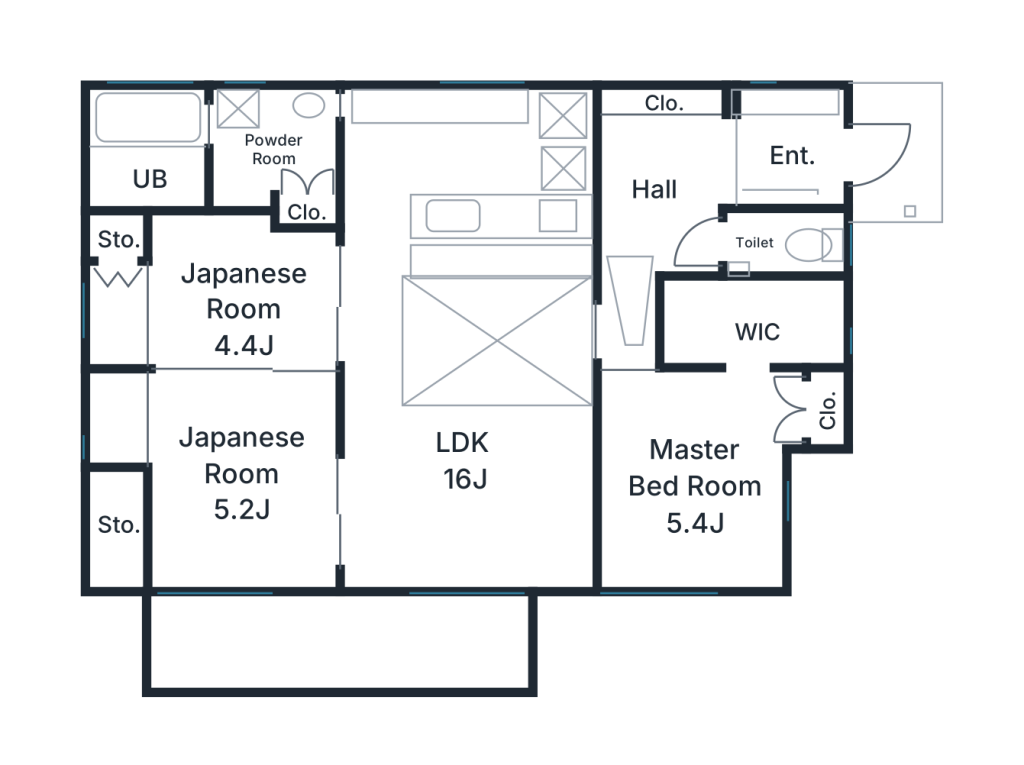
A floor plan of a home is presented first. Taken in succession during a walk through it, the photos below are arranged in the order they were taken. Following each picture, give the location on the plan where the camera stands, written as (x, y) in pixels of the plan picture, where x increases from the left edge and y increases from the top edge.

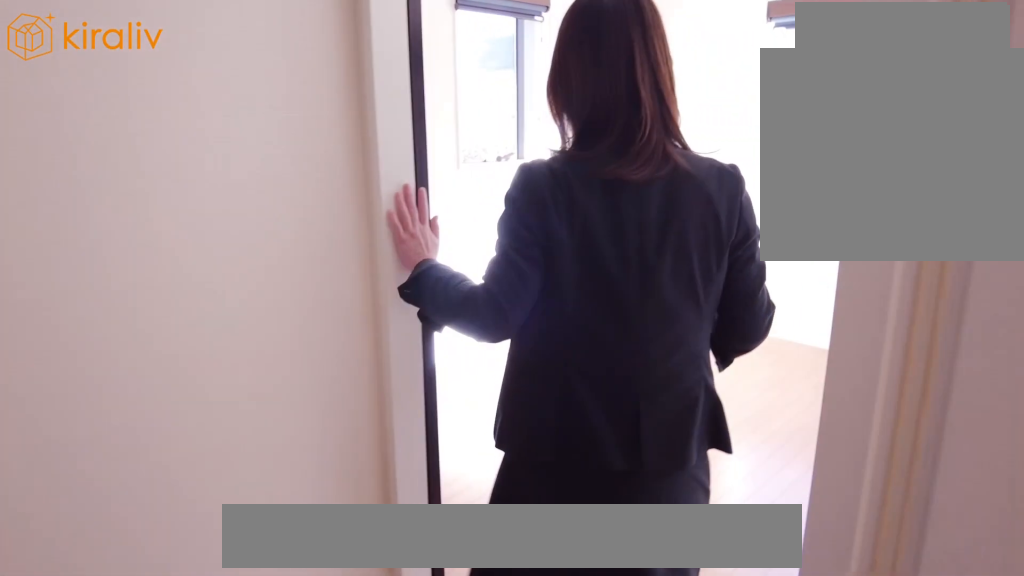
(632, 390)
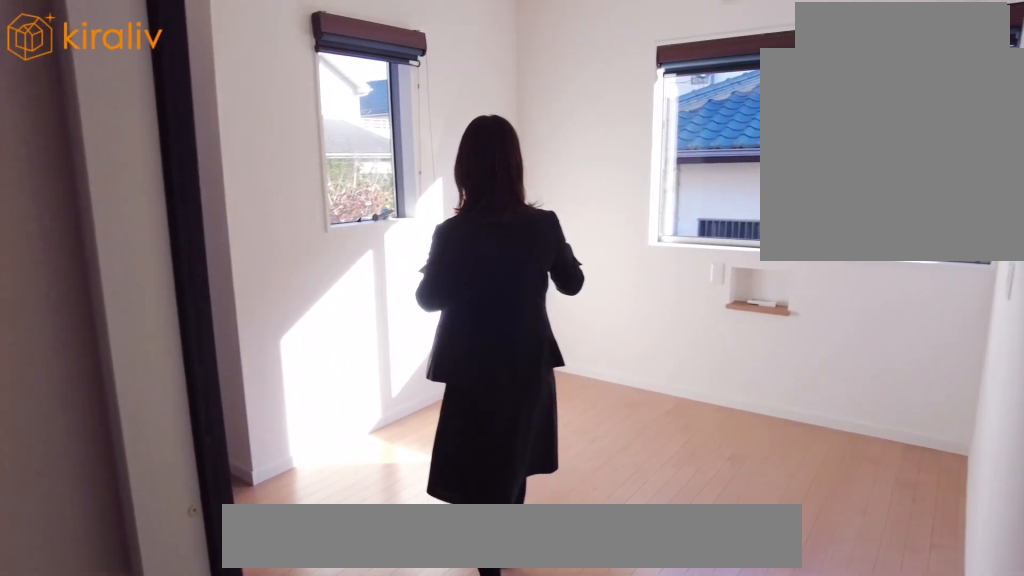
(638, 420)
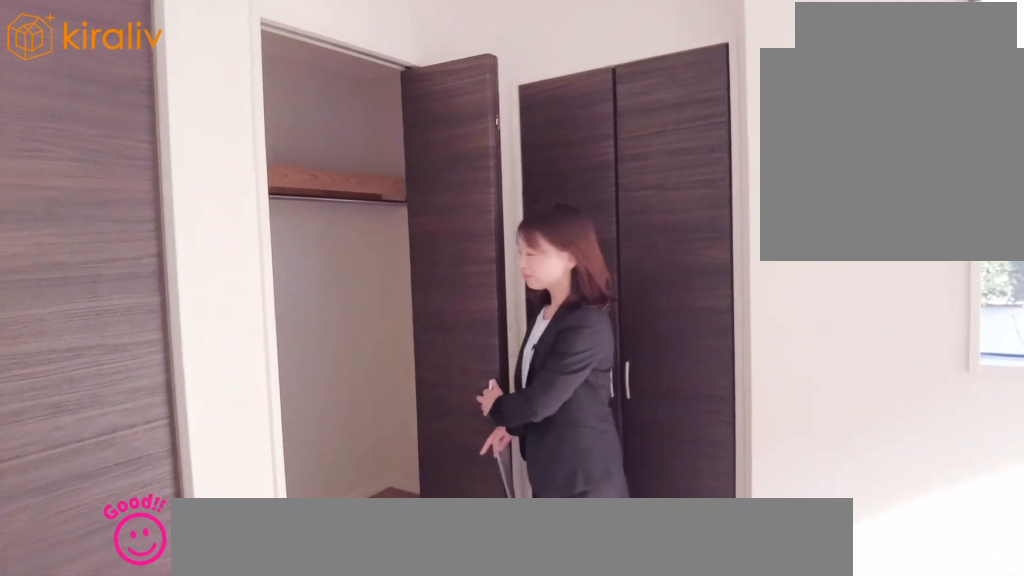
(730, 454)
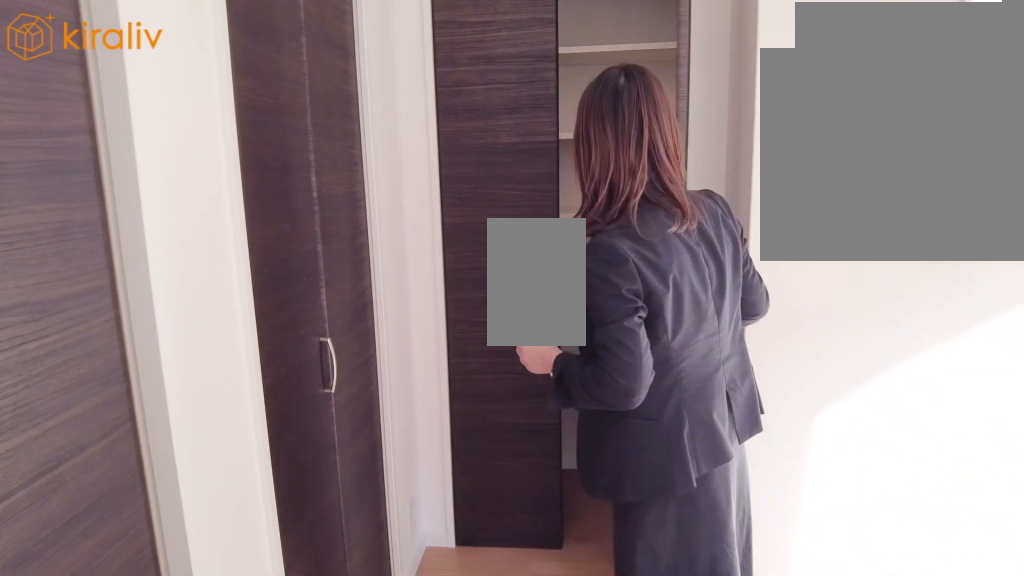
(700, 443)
